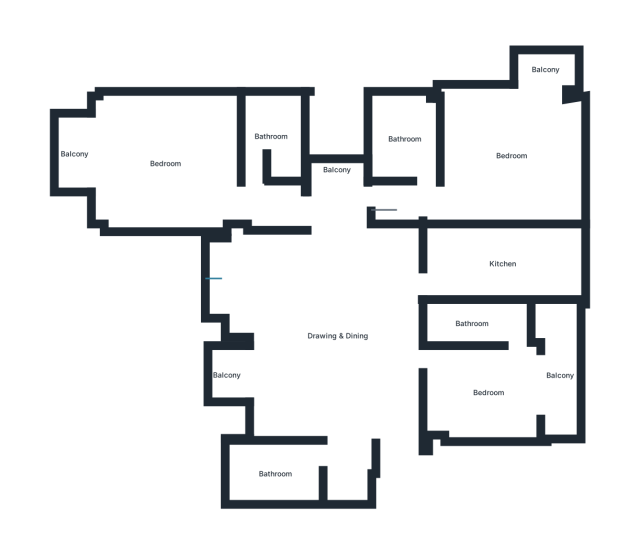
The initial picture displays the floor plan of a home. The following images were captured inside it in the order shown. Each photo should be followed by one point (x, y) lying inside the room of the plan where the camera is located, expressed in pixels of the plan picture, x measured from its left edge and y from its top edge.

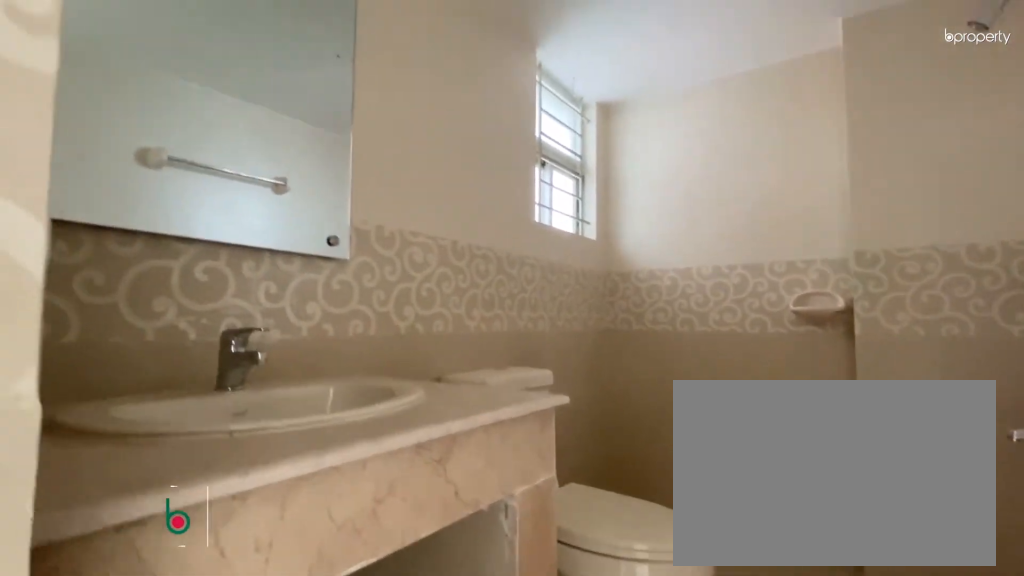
(405, 139)
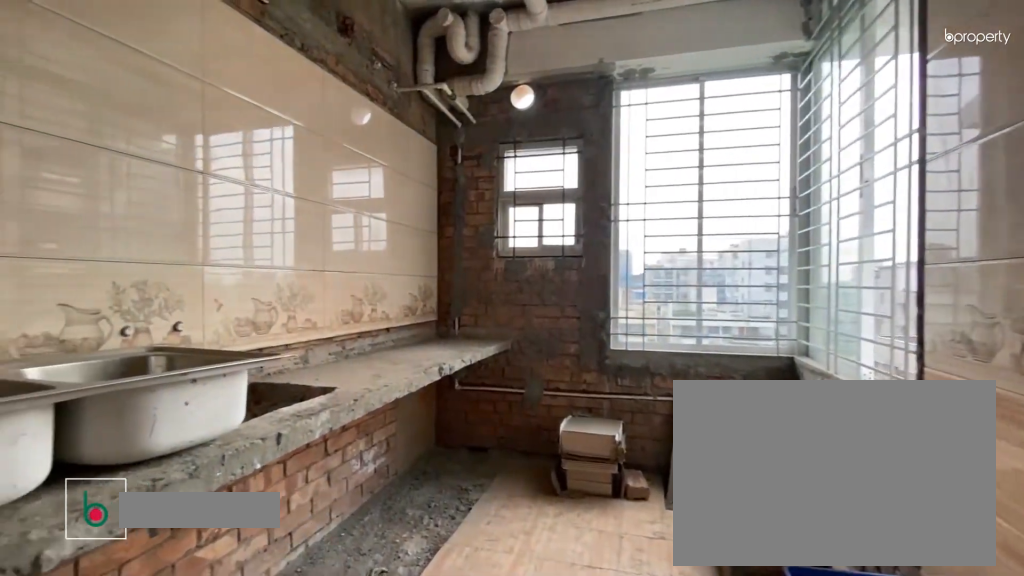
(502, 265)
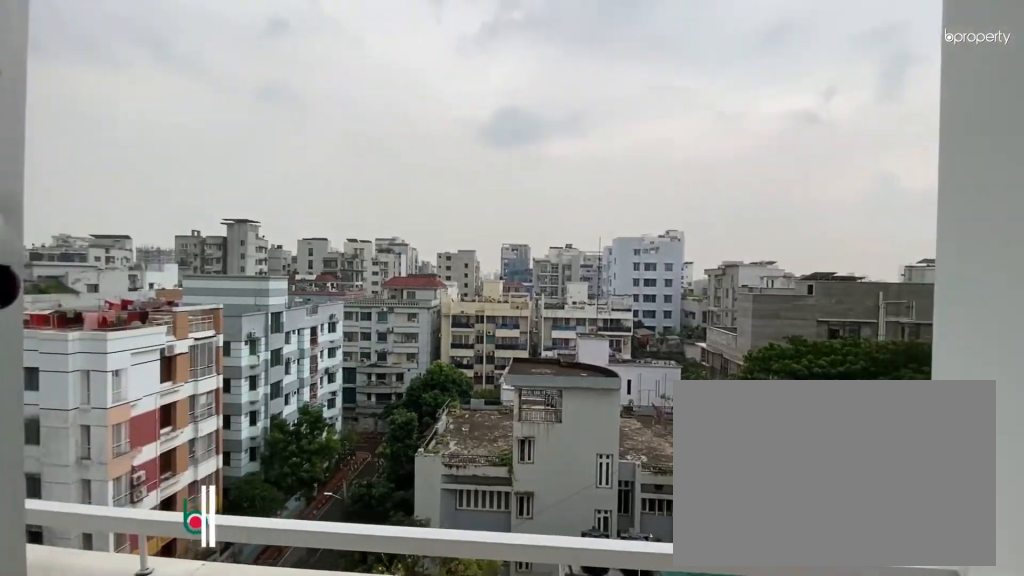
(562, 377)
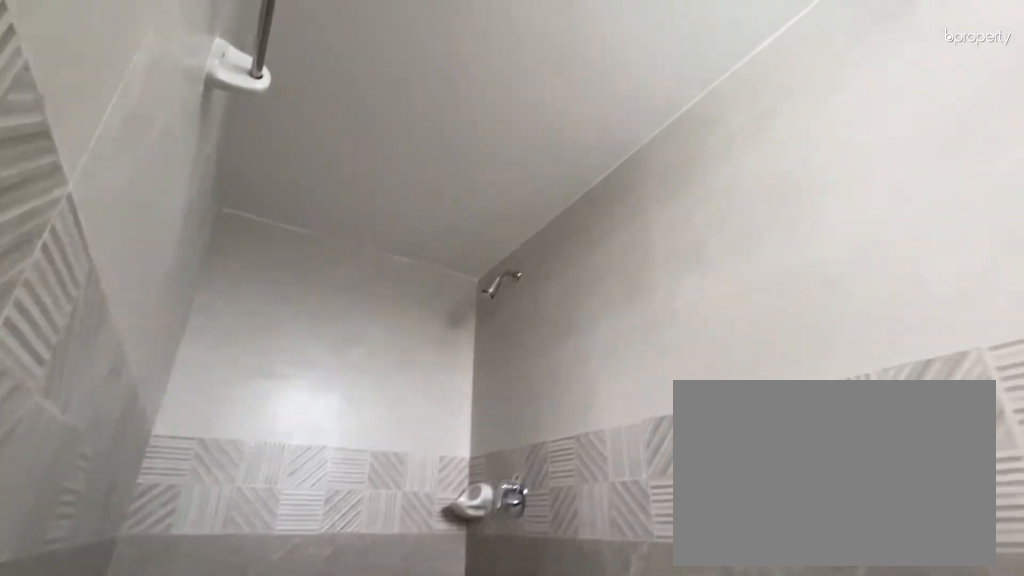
(469, 325)
